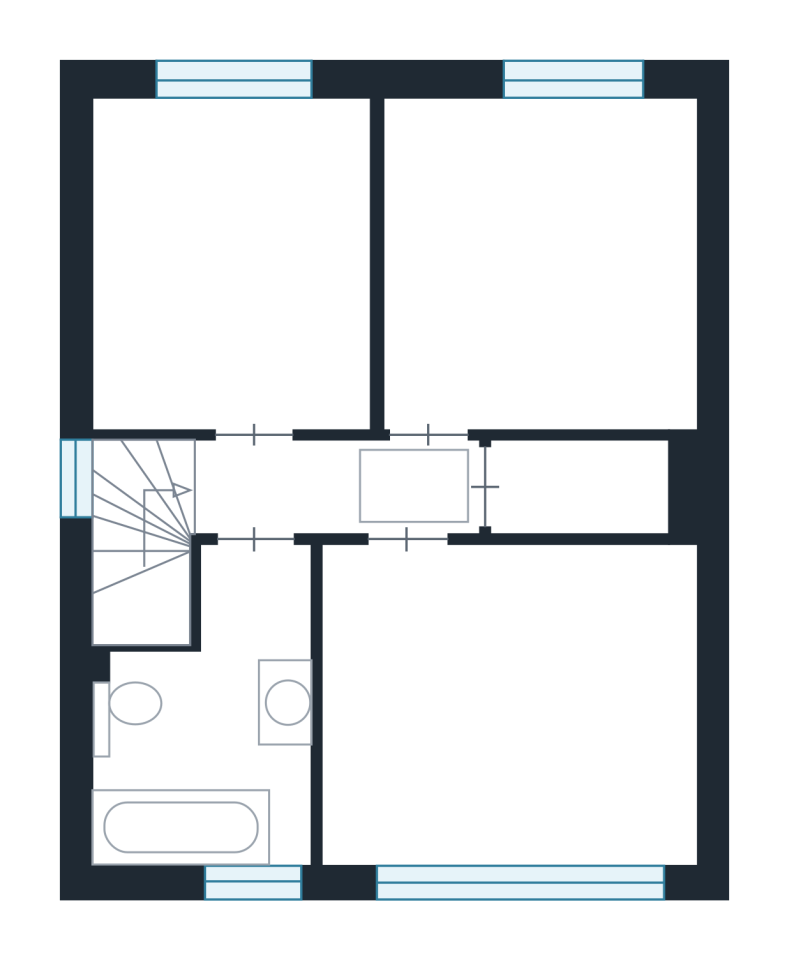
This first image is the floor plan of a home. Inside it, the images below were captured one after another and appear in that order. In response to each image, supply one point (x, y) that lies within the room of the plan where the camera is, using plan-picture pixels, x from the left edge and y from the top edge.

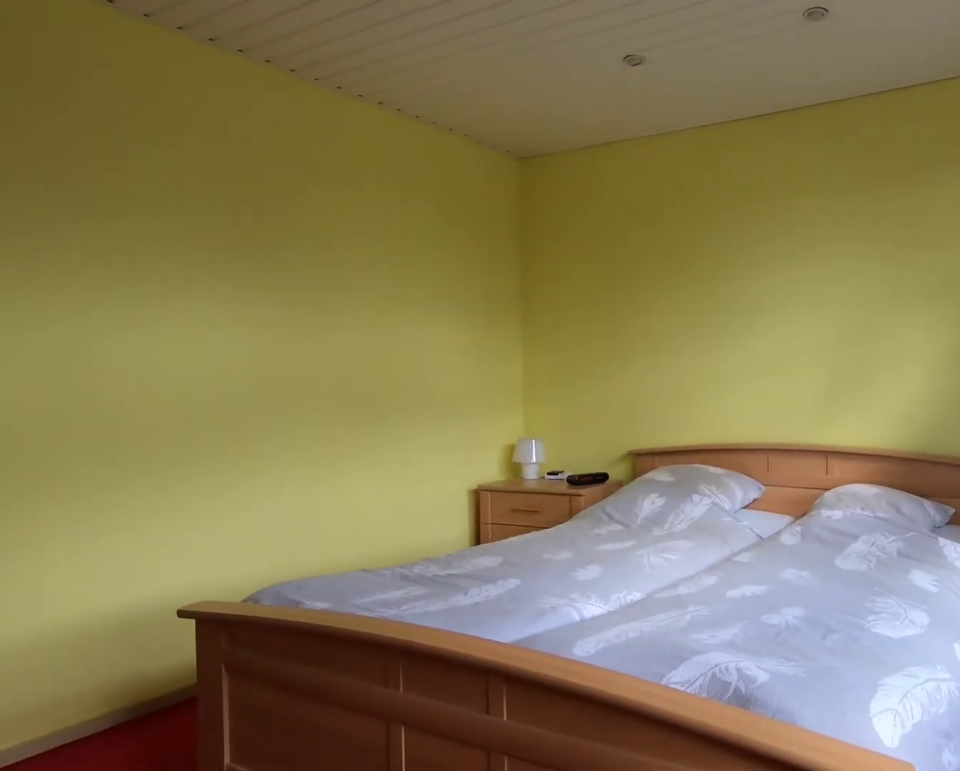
(533, 865)
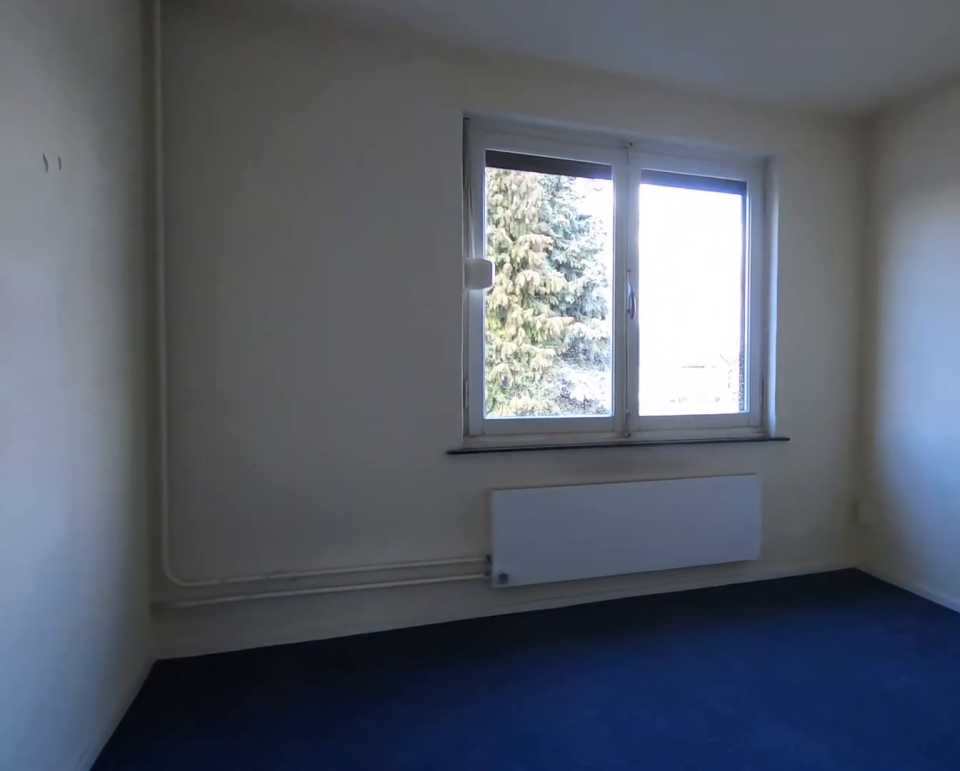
(584, 426)
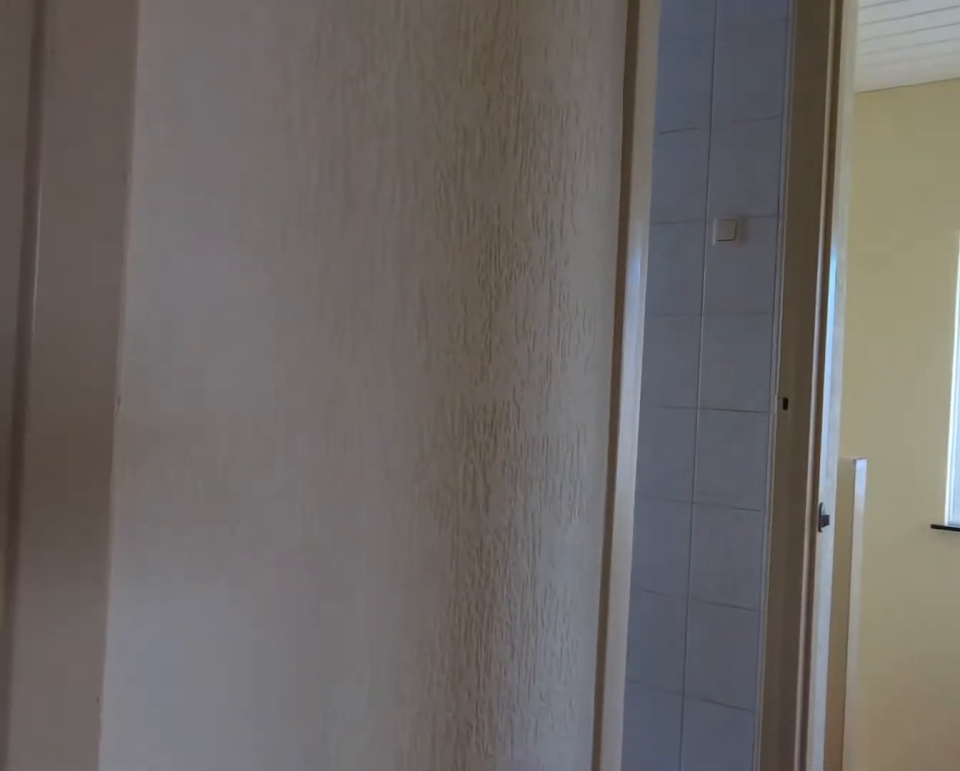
(337, 487)
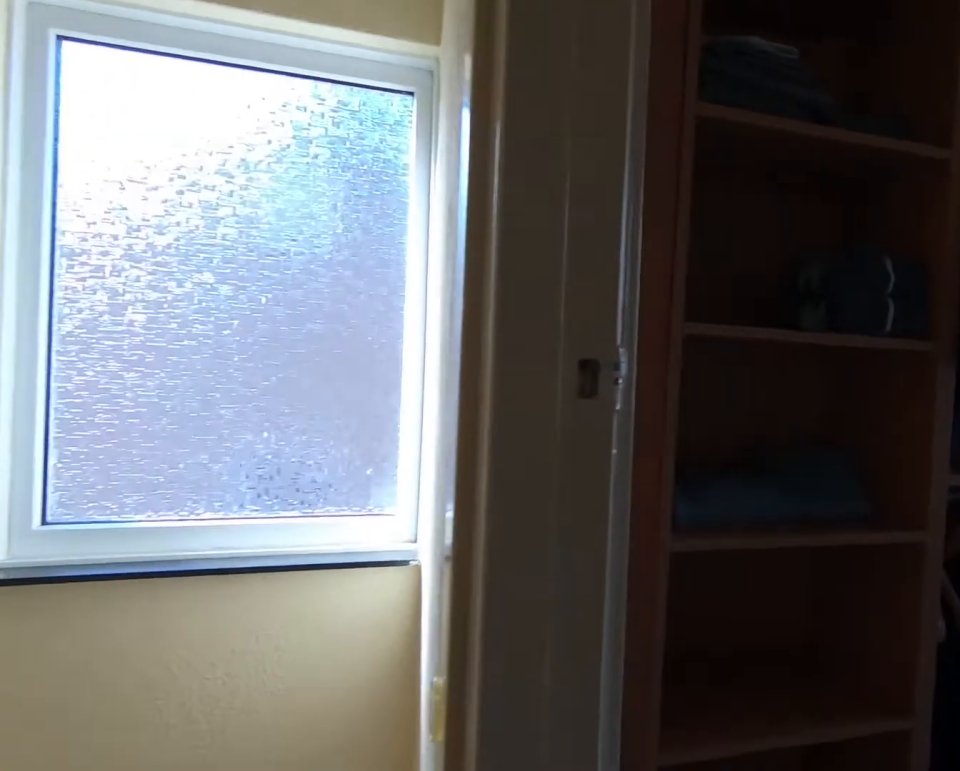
(337, 487)
